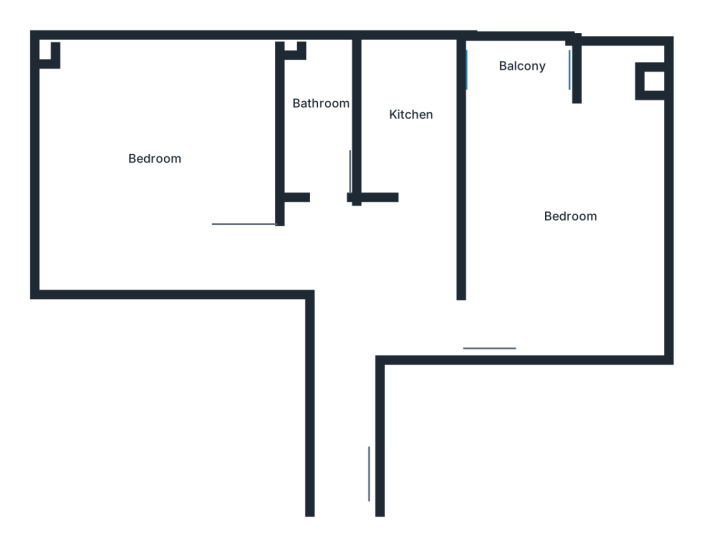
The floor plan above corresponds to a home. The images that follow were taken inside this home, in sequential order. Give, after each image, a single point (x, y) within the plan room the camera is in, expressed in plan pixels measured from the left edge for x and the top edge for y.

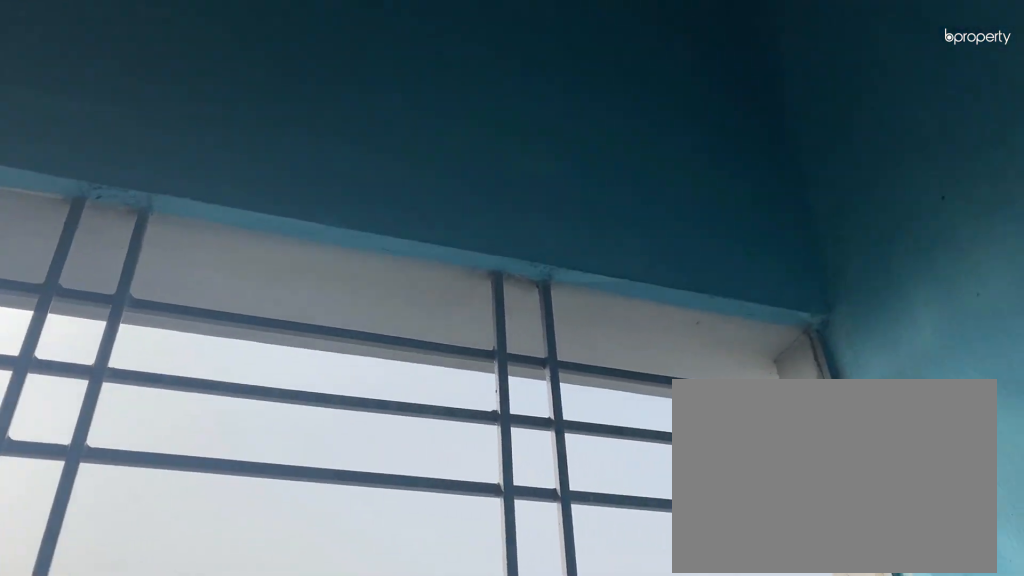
(514, 76)
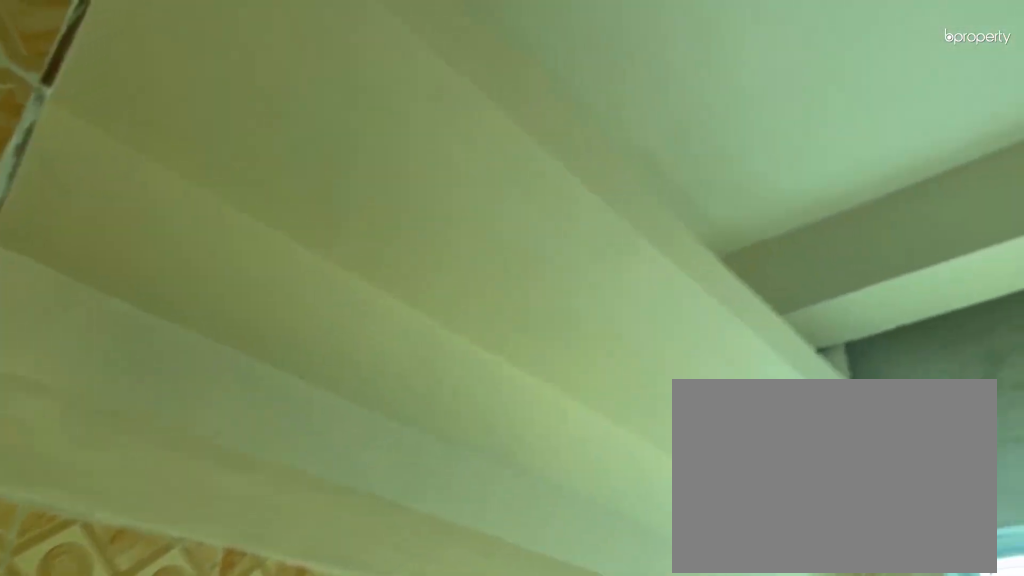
(397, 128)
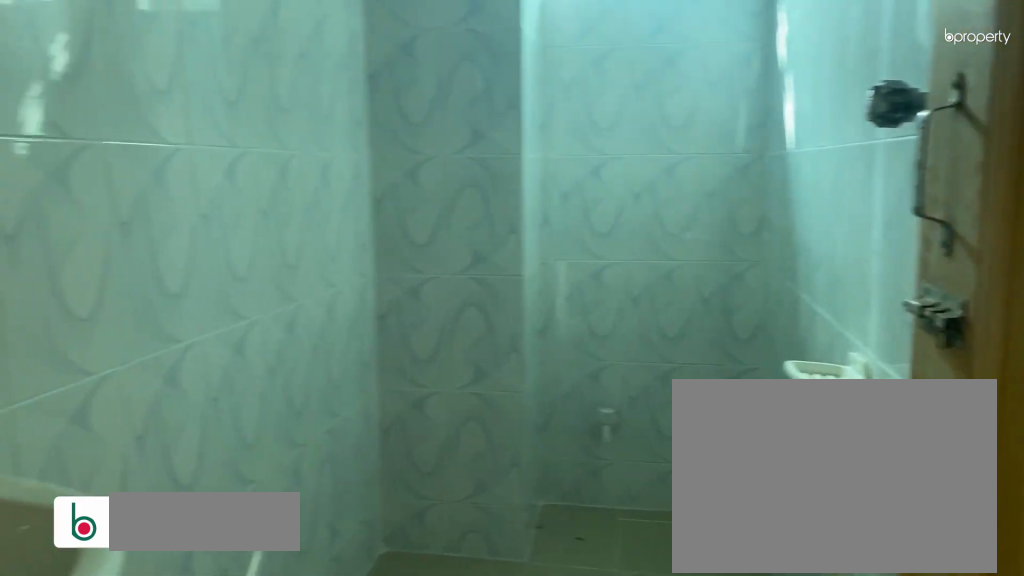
(314, 117)
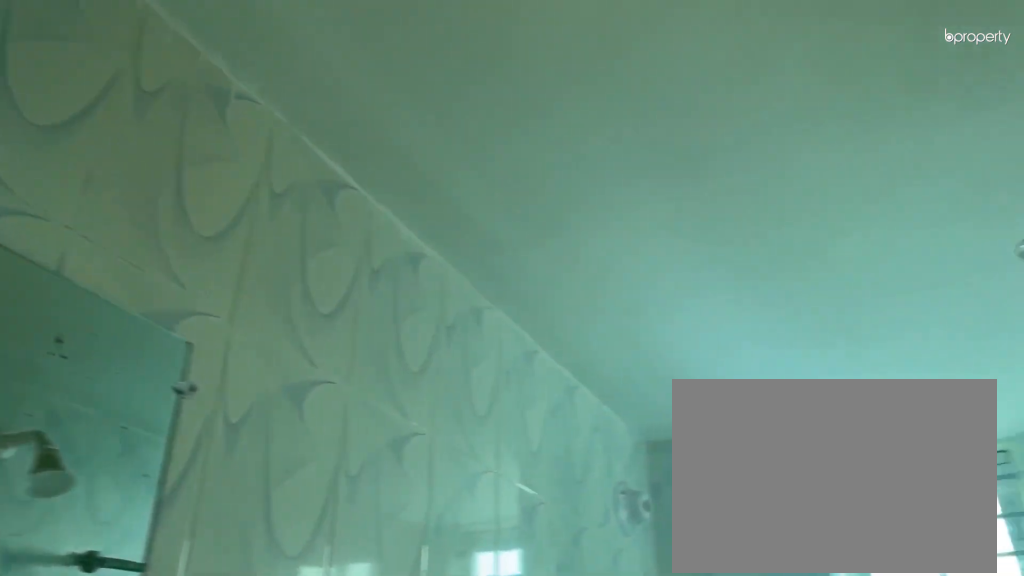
(314, 117)
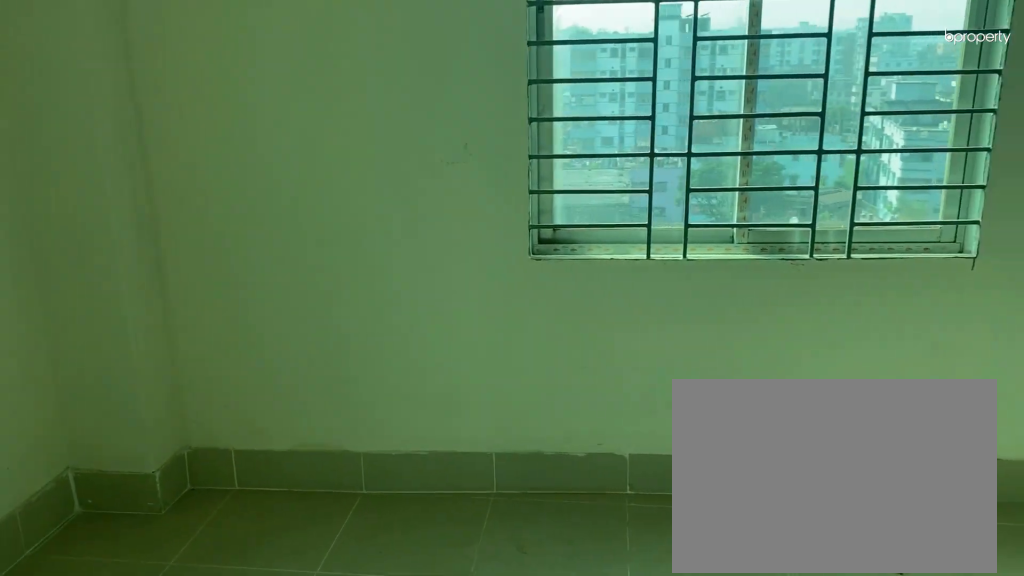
(155, 151)
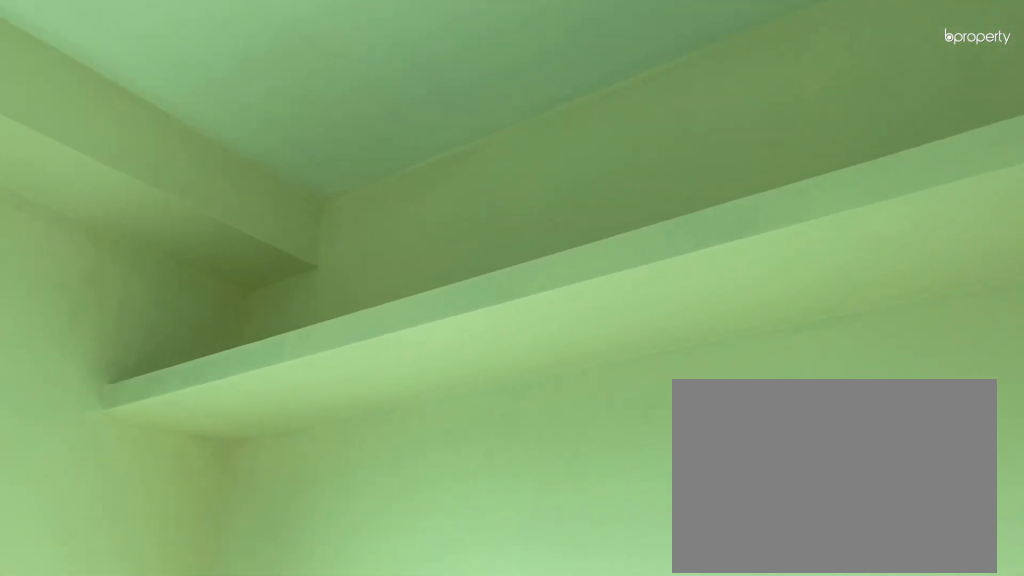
(155, 151)
